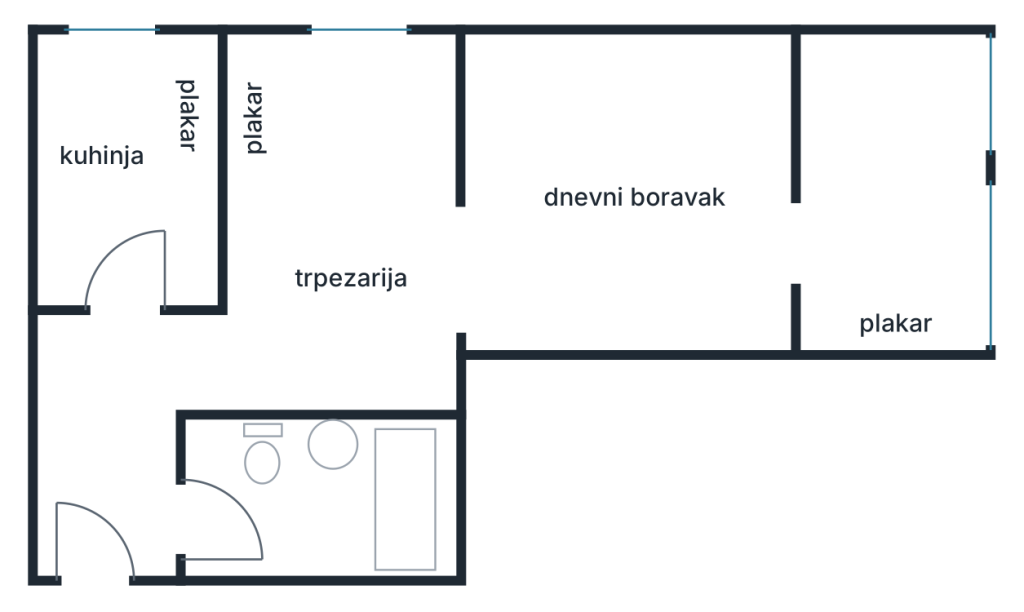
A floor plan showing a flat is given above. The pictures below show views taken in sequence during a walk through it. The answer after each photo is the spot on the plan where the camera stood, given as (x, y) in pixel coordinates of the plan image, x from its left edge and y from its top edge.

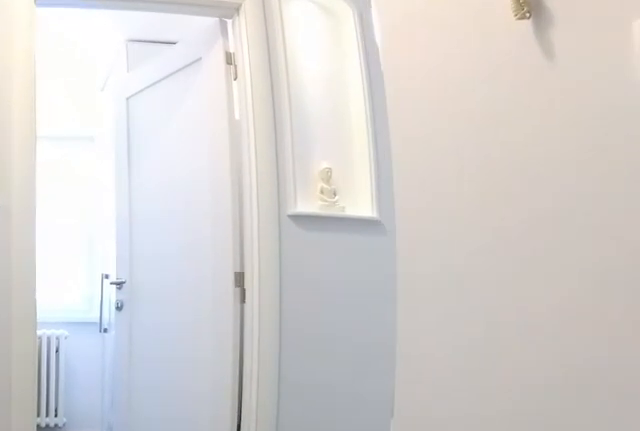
(103, 526)
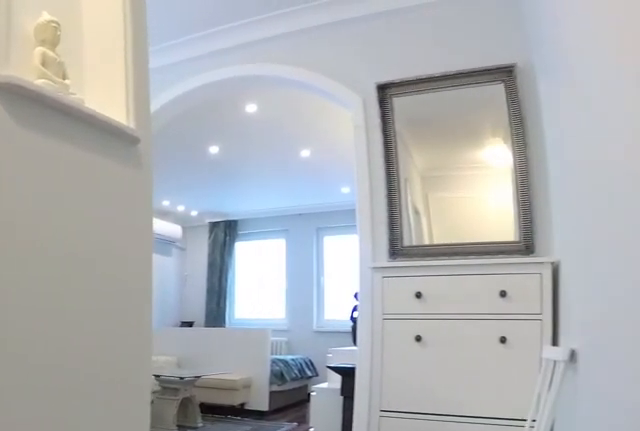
(100, 365)
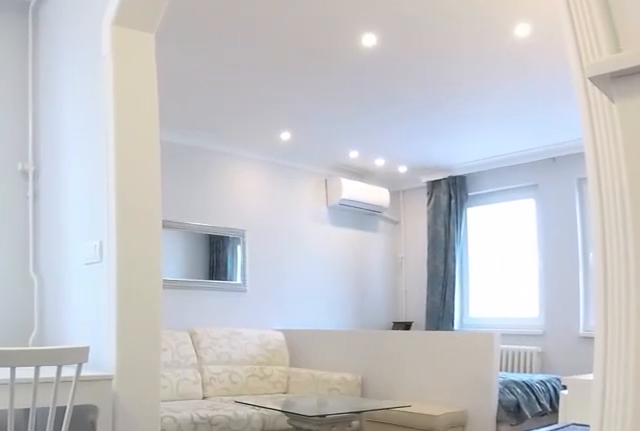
(332, 335)
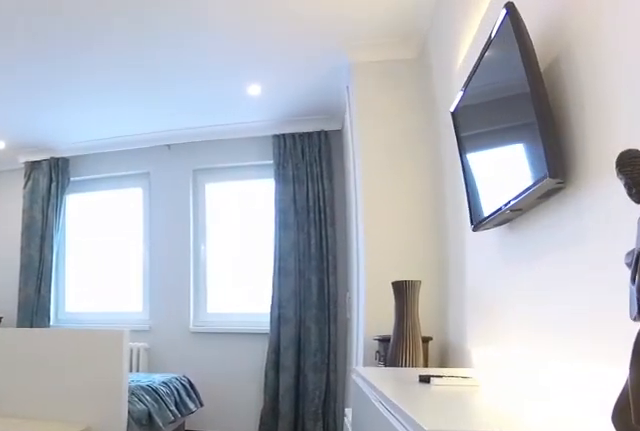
(421, 318)
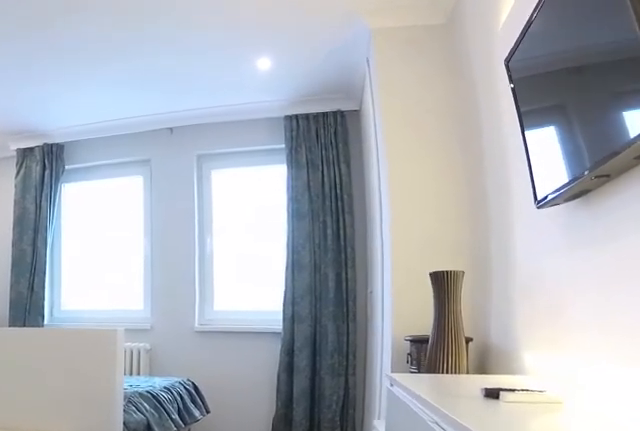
(475, 317)
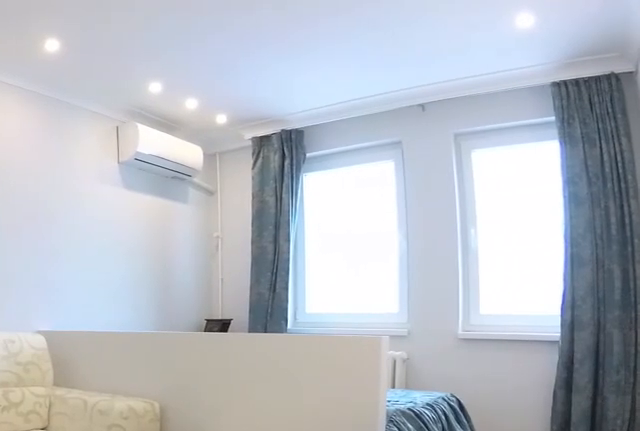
(517, 323)
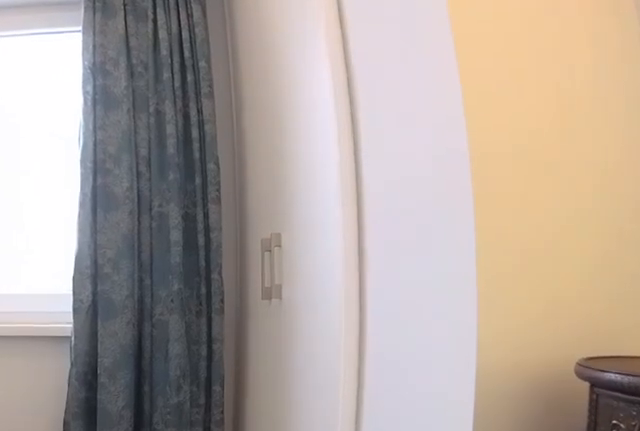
(774, 263)
